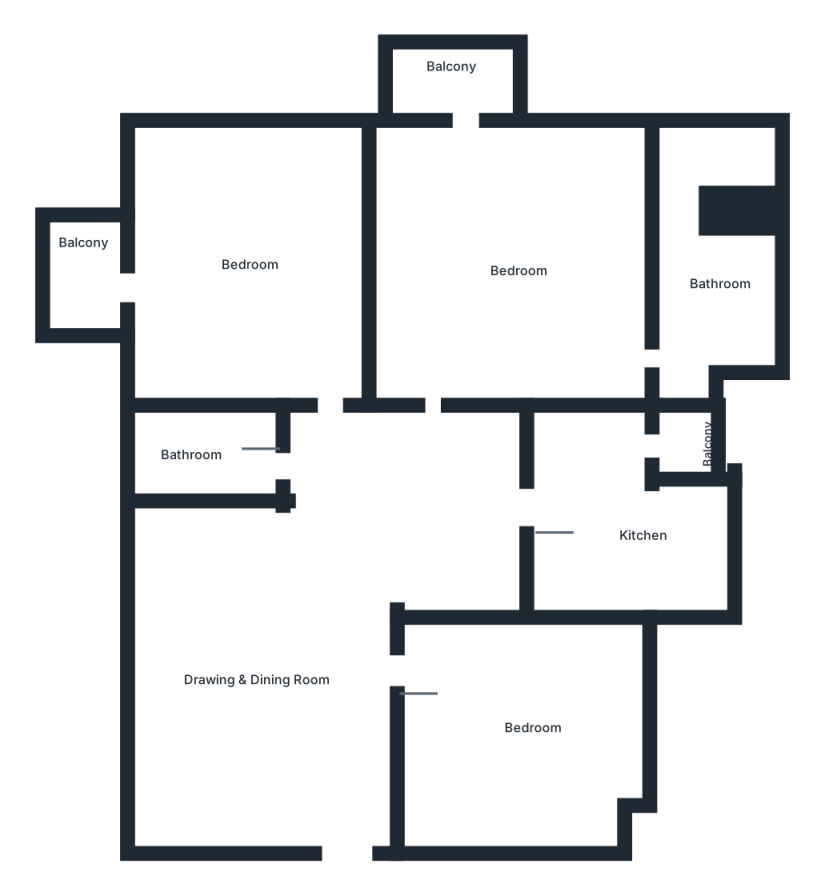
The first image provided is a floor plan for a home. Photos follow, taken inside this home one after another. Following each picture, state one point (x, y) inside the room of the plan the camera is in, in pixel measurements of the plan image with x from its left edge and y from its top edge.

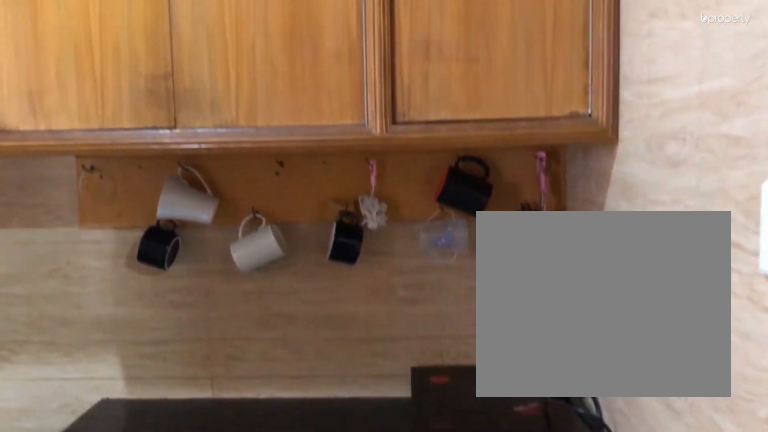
(592, 510)
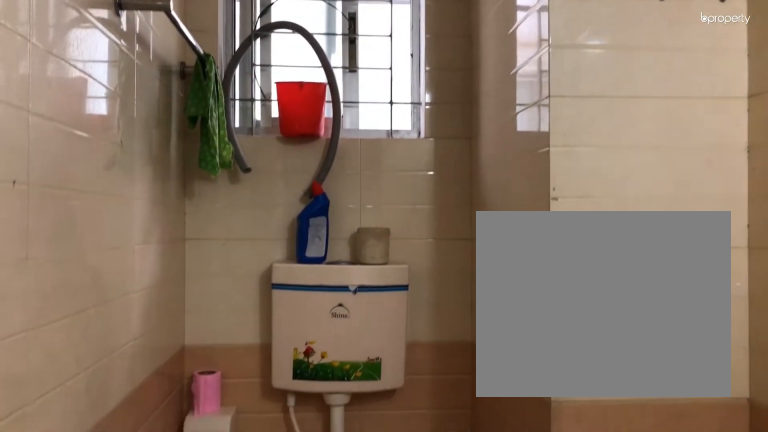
(209, 454)
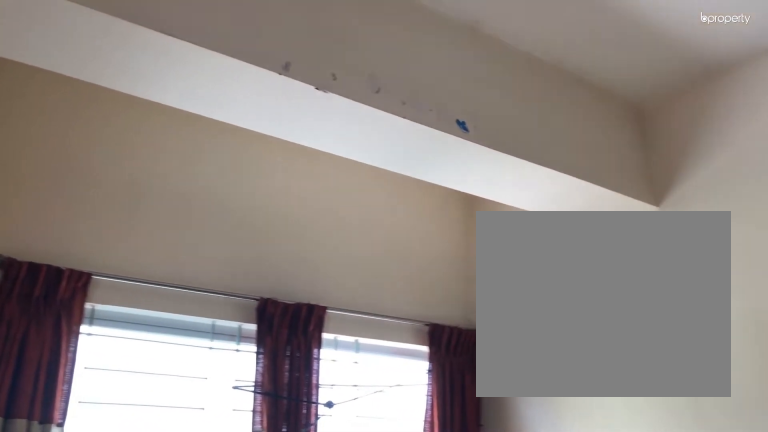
(262, 262)
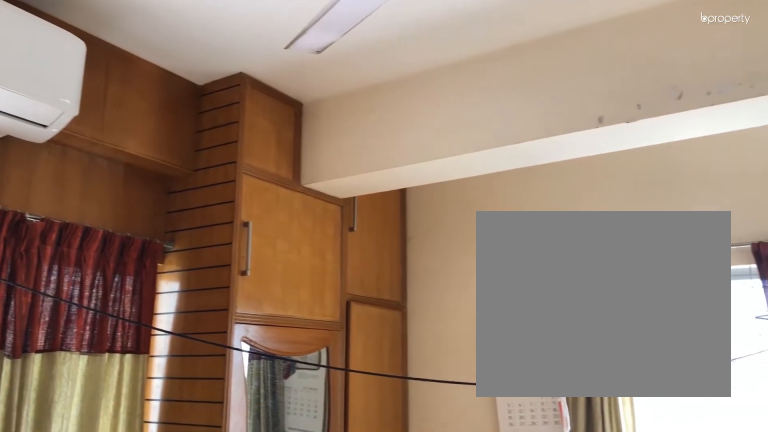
(262, 261)
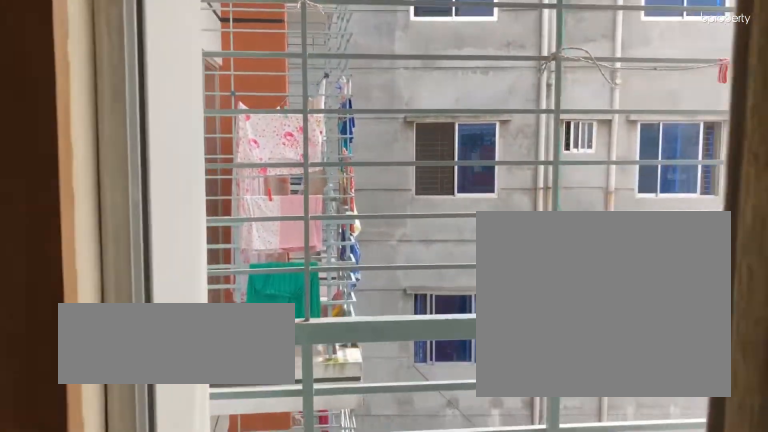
(90, 279)
